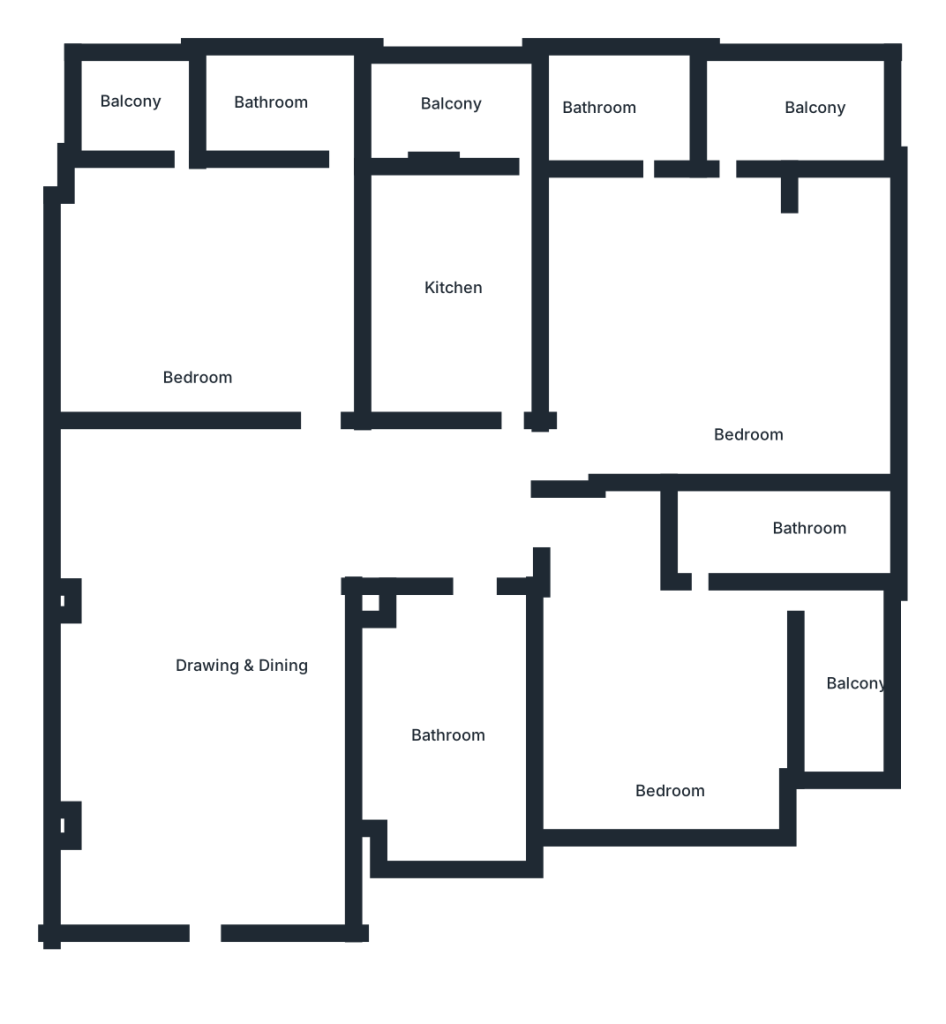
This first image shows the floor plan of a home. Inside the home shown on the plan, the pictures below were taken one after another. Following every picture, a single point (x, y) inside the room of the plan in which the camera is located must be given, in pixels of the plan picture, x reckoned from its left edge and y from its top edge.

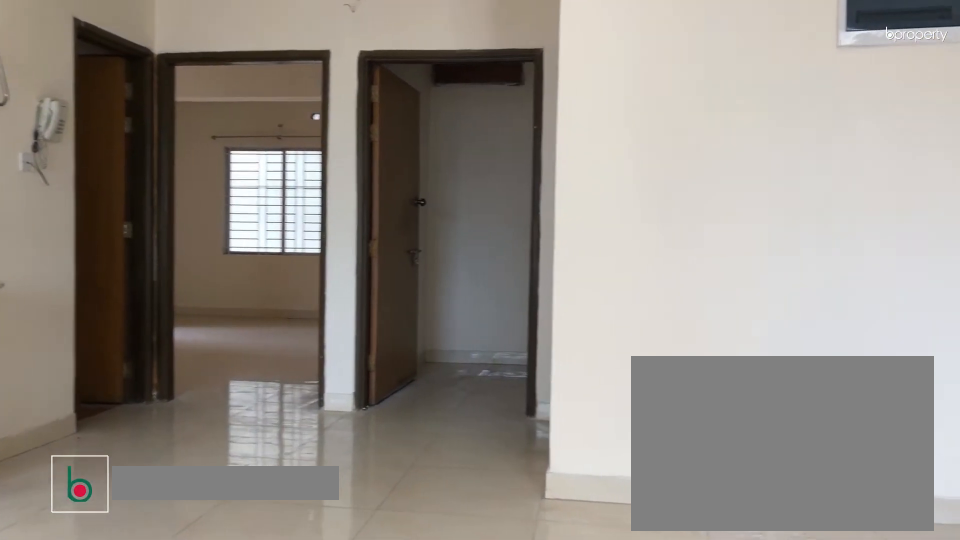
(245, 618)
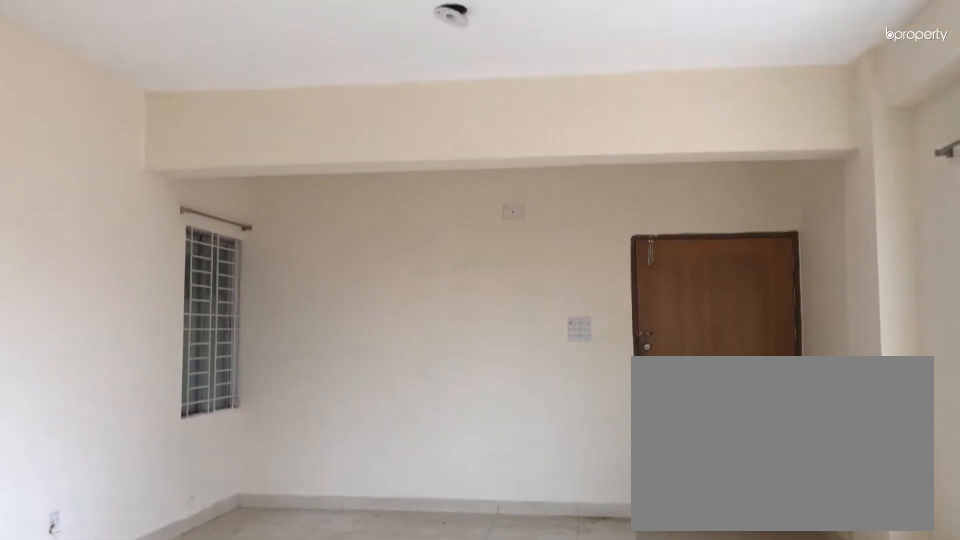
(246, 617)
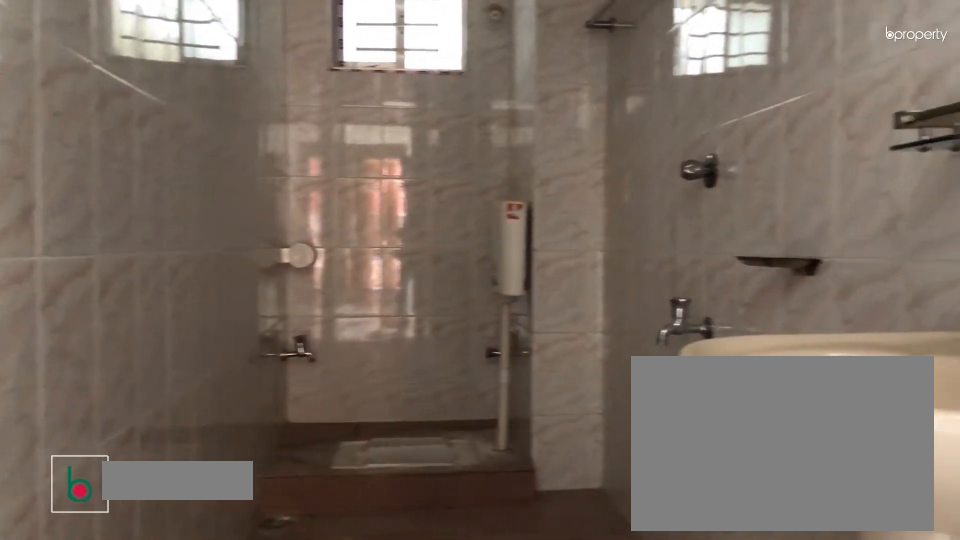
(442, 714)
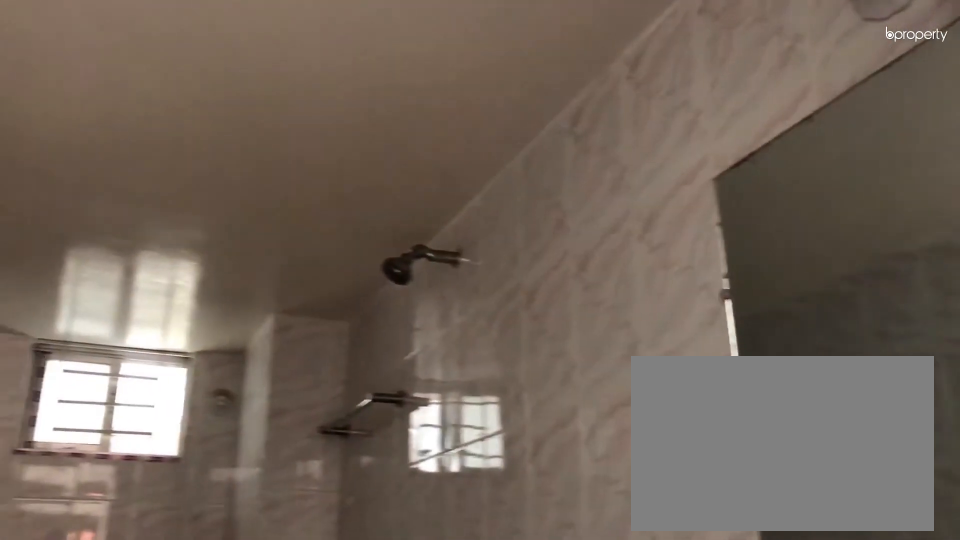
(442, 714)
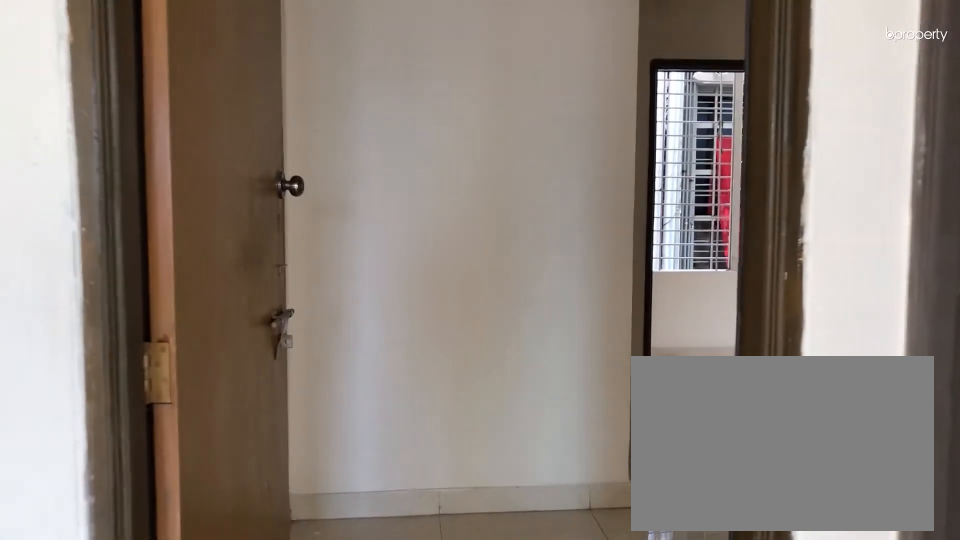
(572, 521)
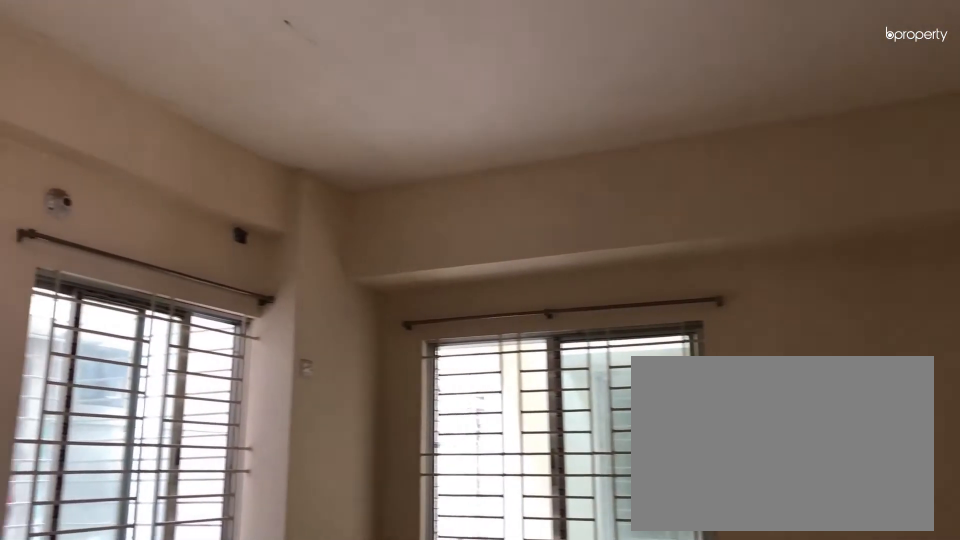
(671, 715)
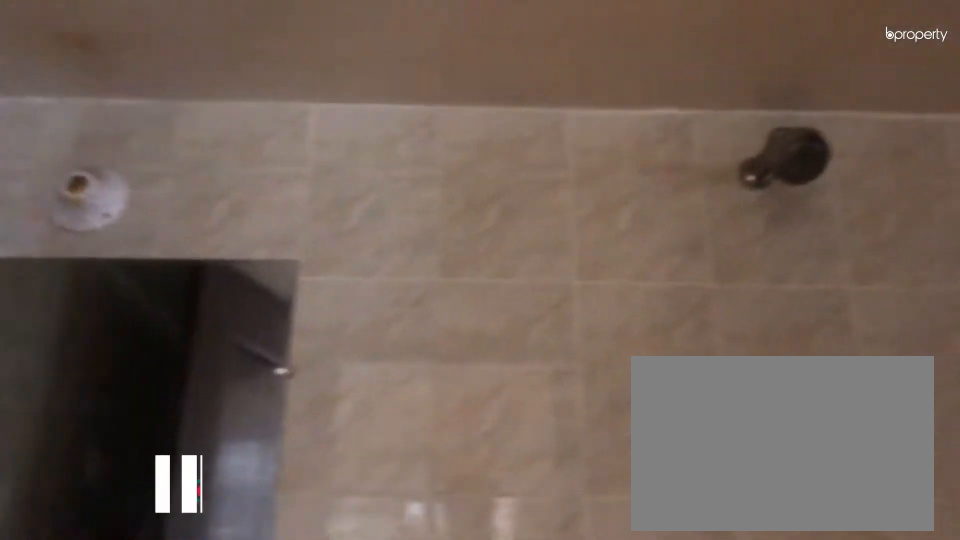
(774, 527)
